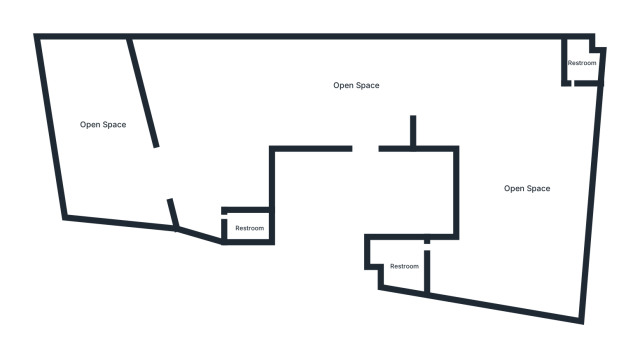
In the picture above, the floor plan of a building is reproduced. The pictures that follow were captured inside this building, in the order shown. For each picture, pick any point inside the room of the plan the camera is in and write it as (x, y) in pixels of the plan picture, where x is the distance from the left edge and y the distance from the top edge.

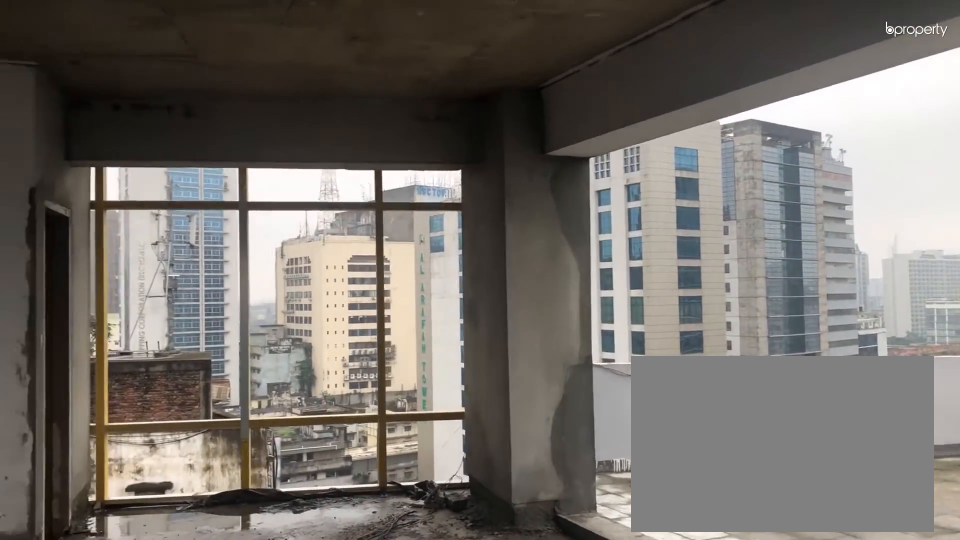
(217, 187)
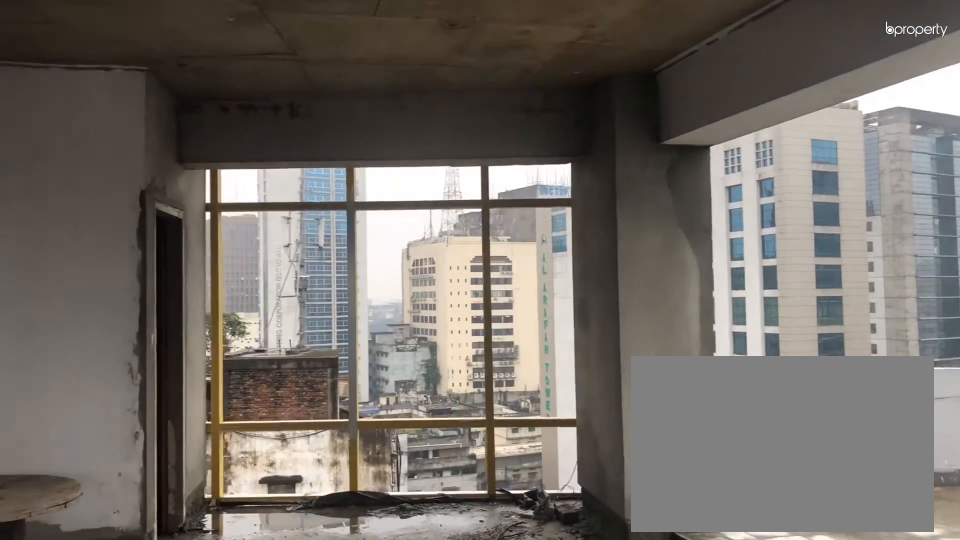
(217, 187)
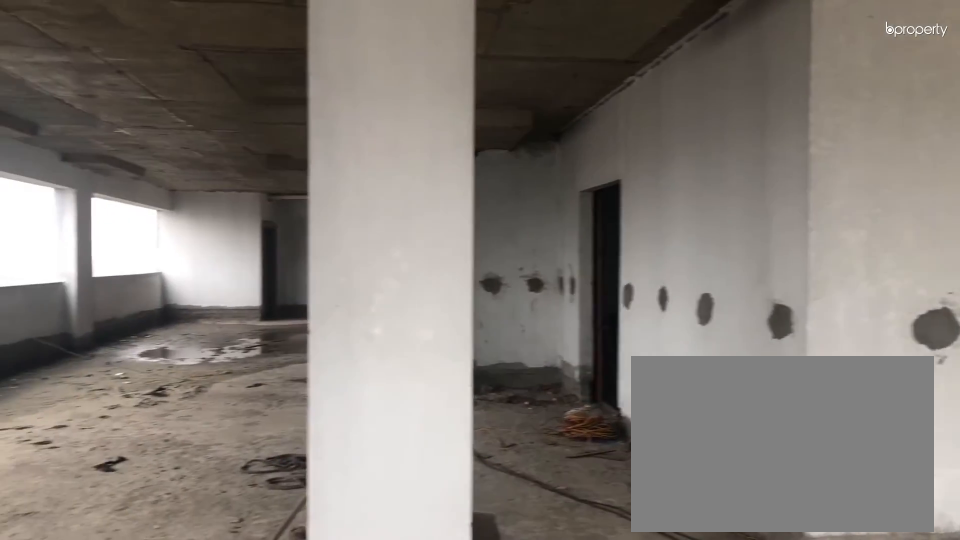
(246, 103)
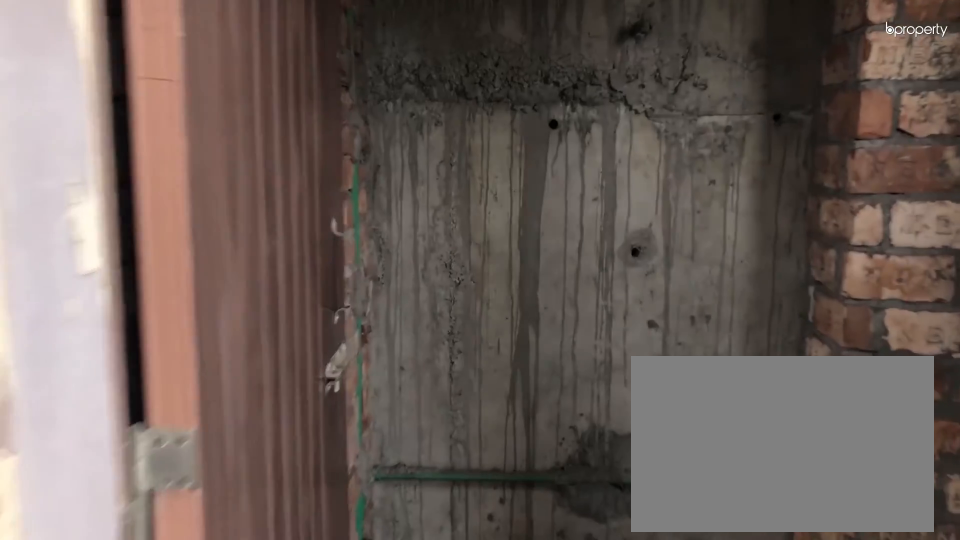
(246, 226)
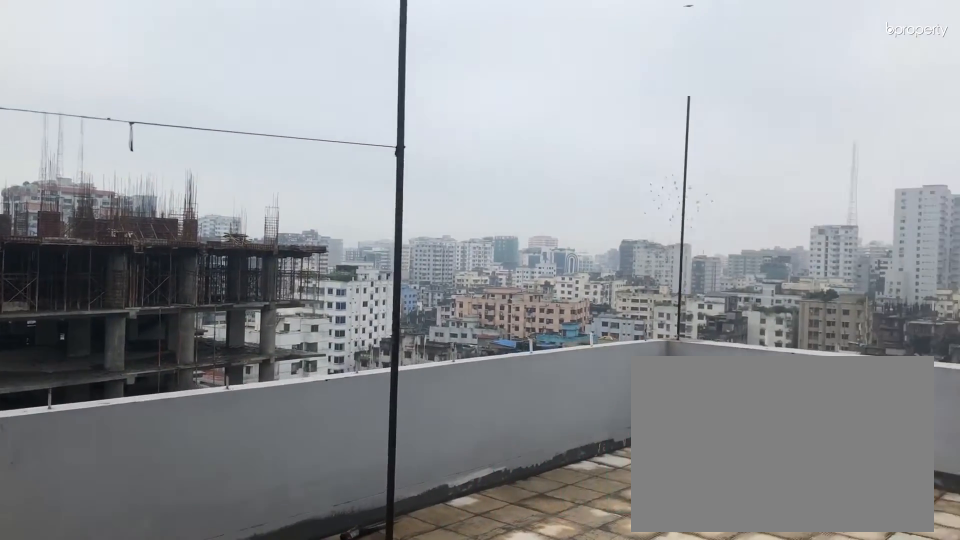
(102, 128)
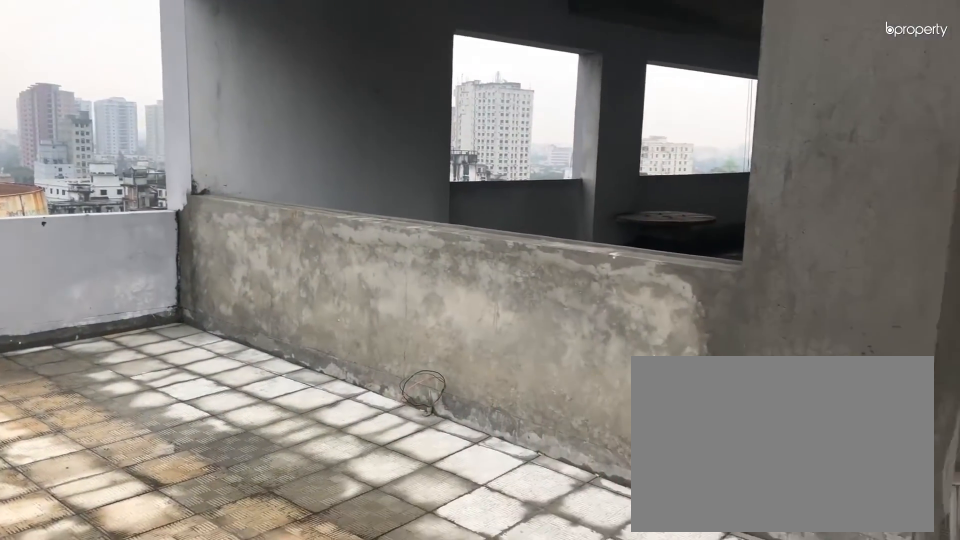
(102, 128)
